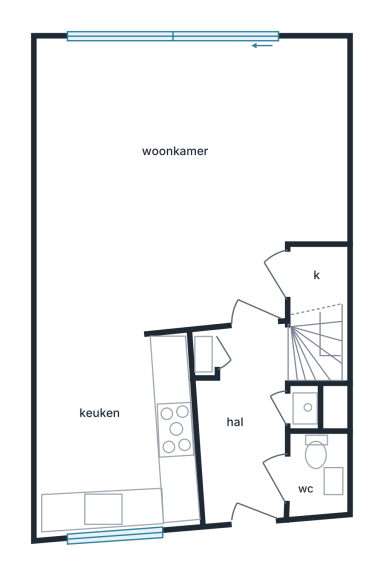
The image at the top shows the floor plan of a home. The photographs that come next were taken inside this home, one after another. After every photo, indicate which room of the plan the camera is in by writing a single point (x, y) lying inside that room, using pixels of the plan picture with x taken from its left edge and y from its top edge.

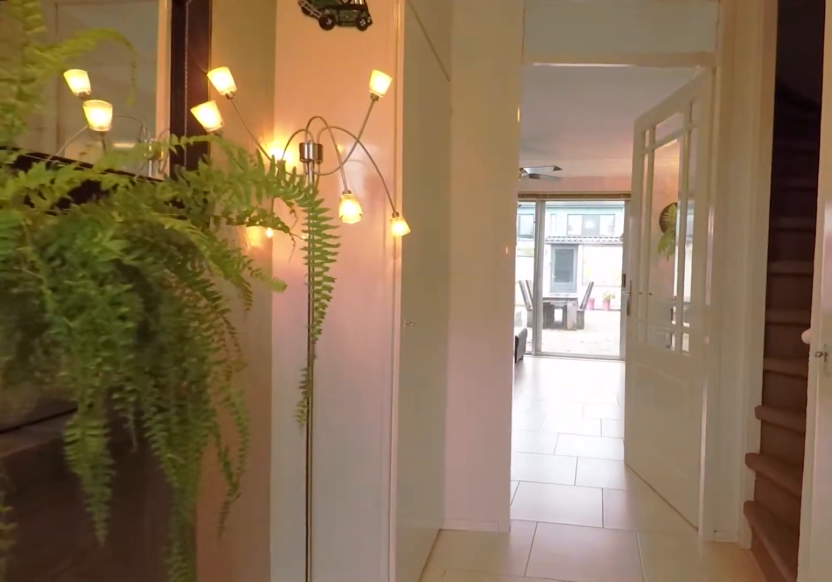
(245, 424)
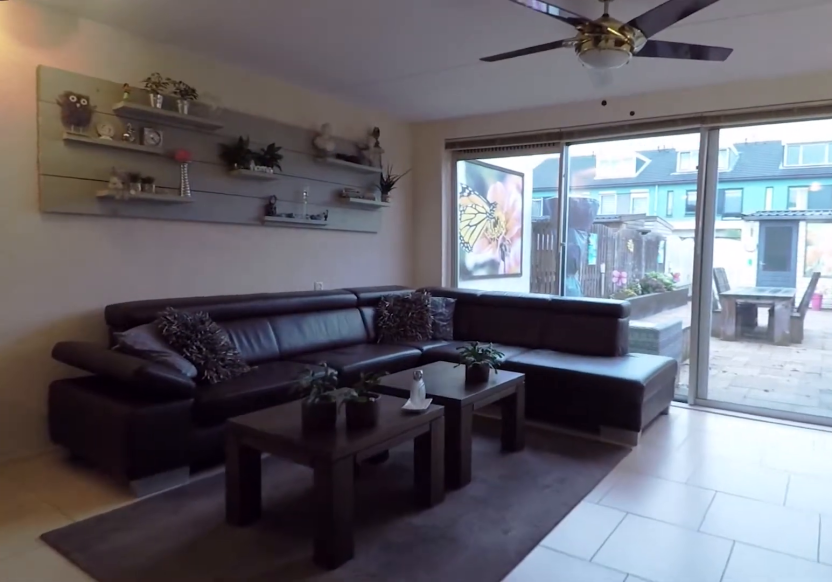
(196, 214)
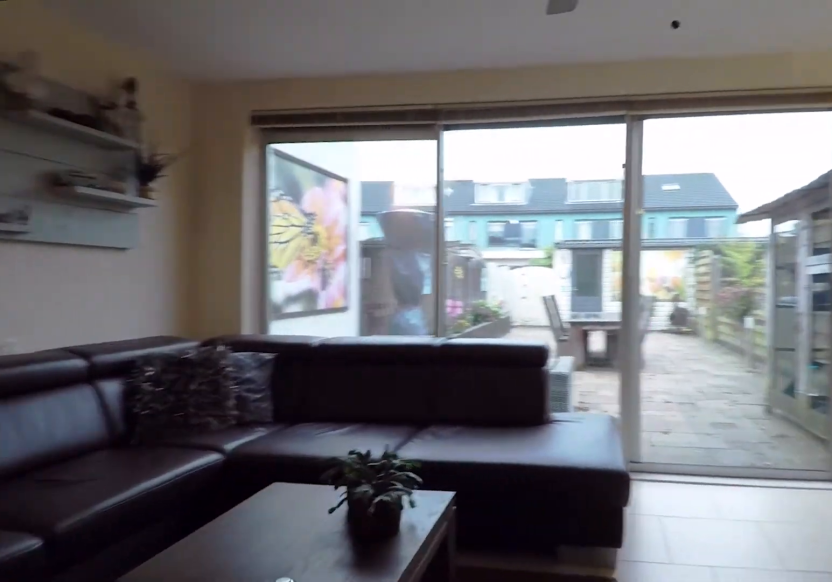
(196, 214)
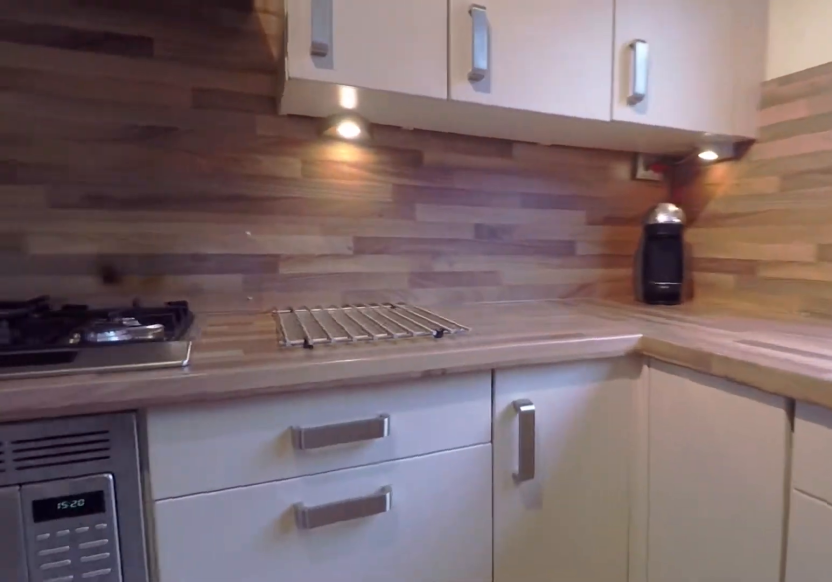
(116, 435)
